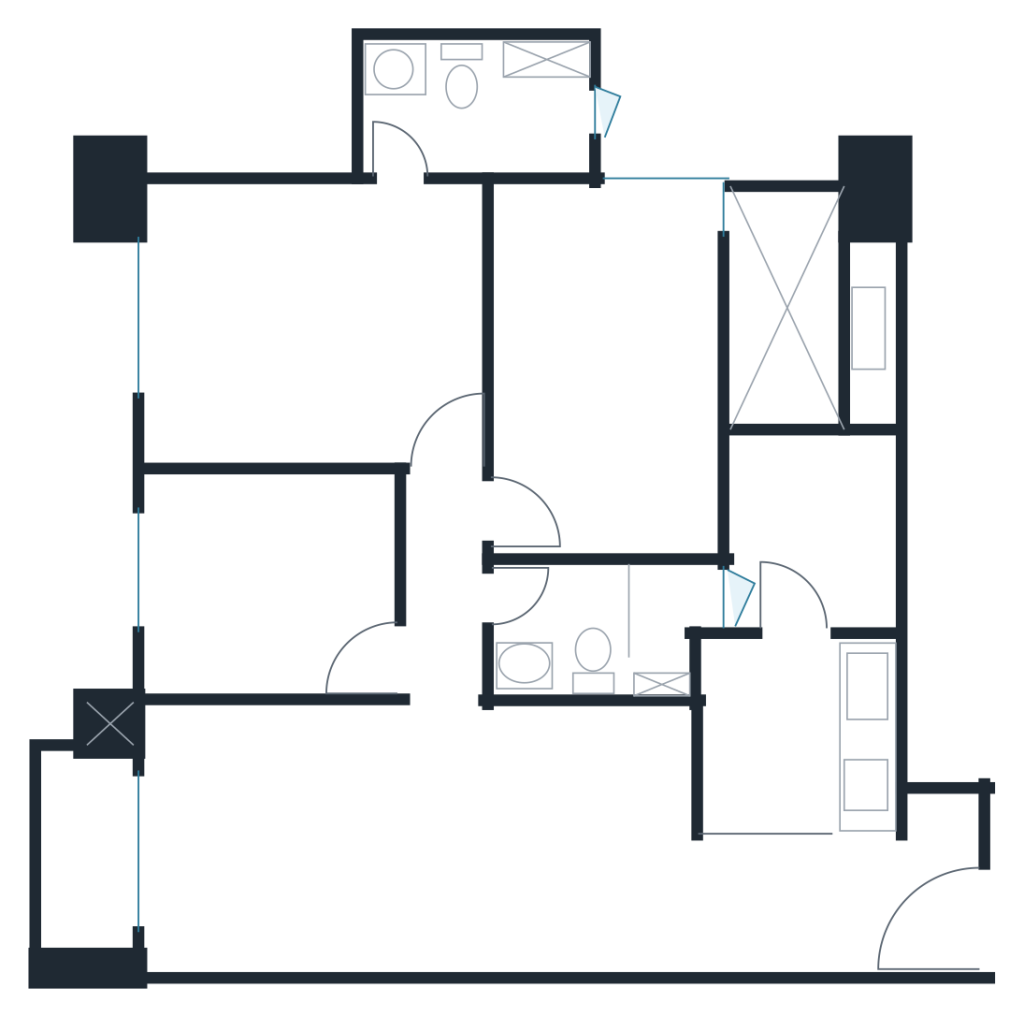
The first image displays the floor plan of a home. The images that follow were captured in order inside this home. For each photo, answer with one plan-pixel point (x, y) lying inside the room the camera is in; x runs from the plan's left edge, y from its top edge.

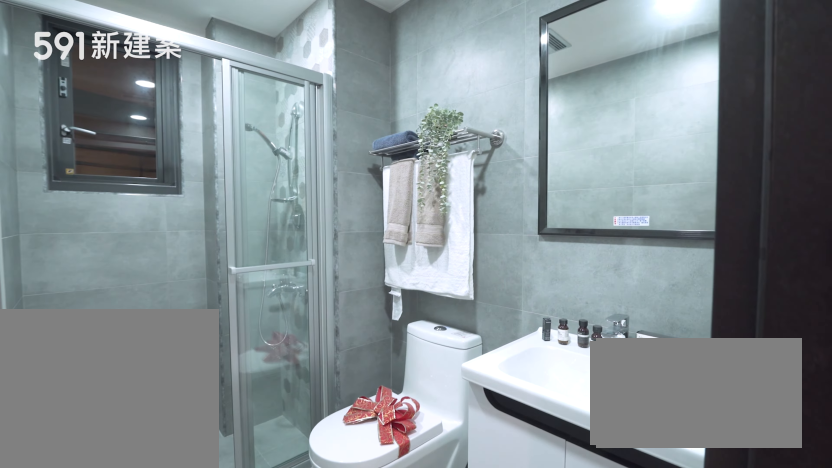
(599, 625)
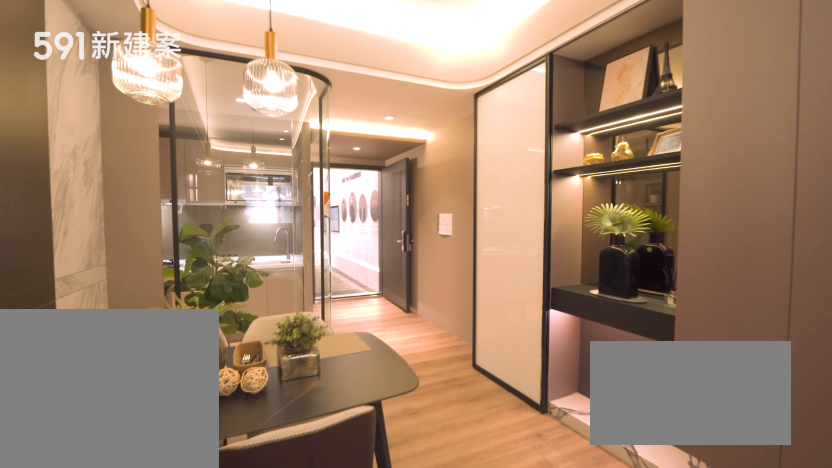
(592, 838)
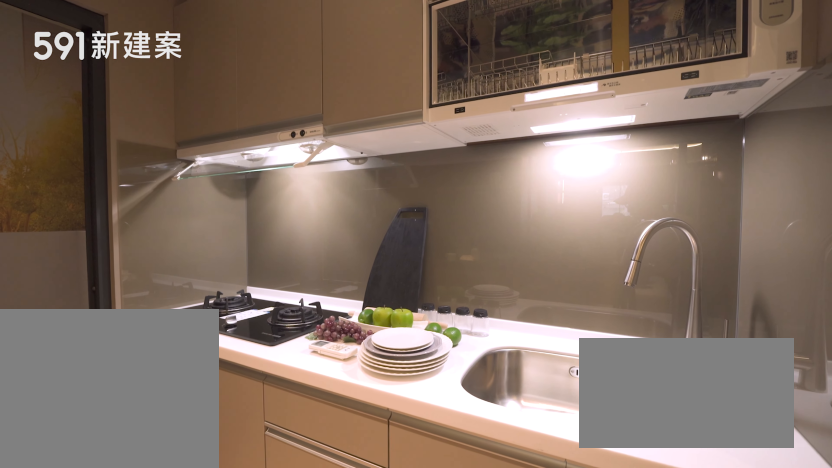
(797, 735)
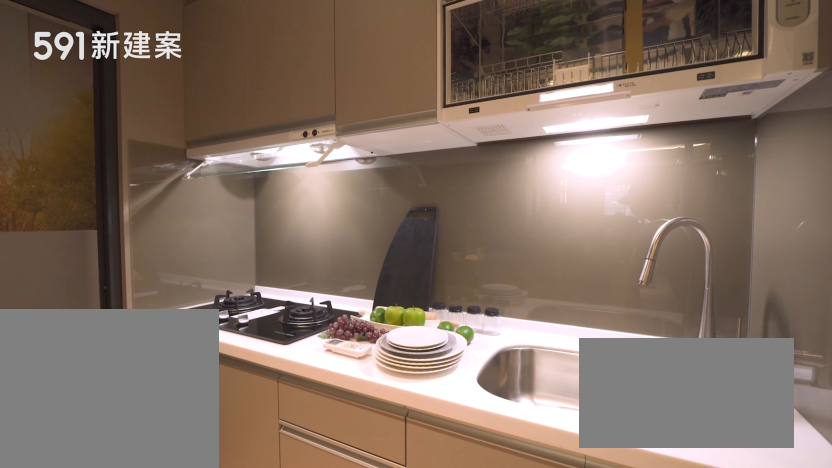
(797, 735)
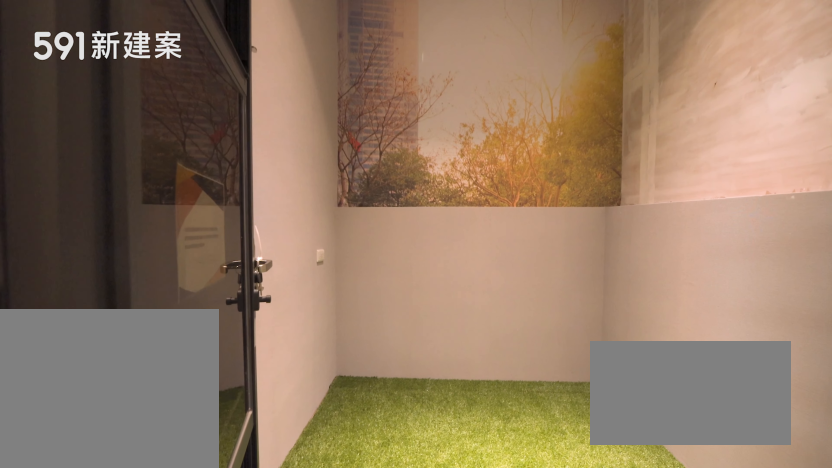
(812, 528)
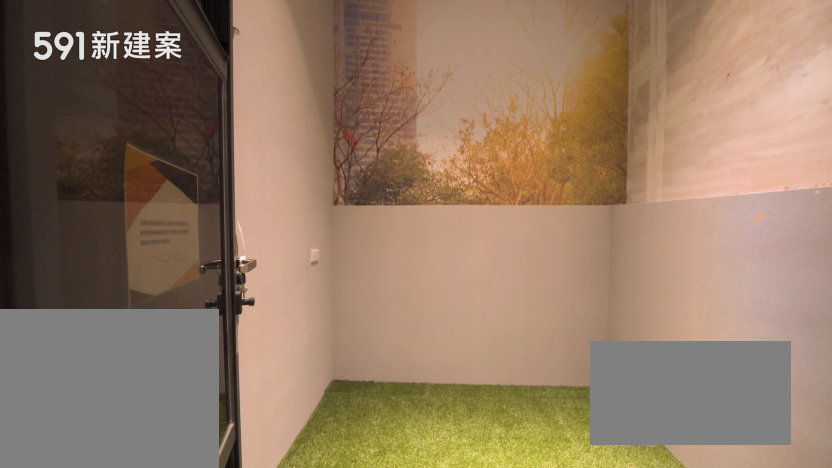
(812, 528)
